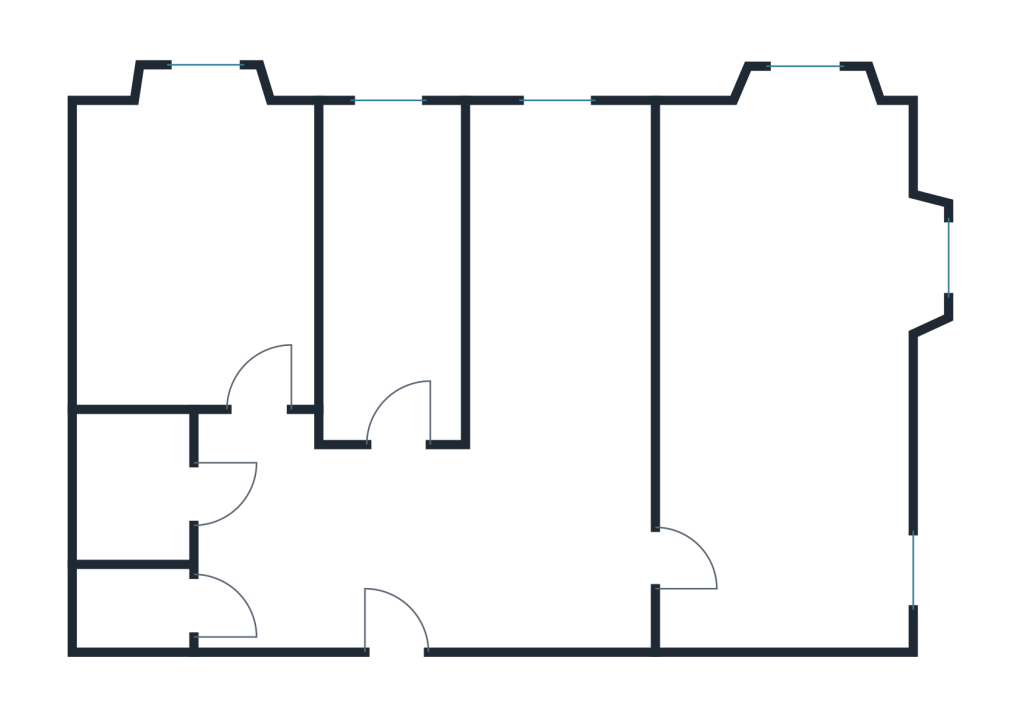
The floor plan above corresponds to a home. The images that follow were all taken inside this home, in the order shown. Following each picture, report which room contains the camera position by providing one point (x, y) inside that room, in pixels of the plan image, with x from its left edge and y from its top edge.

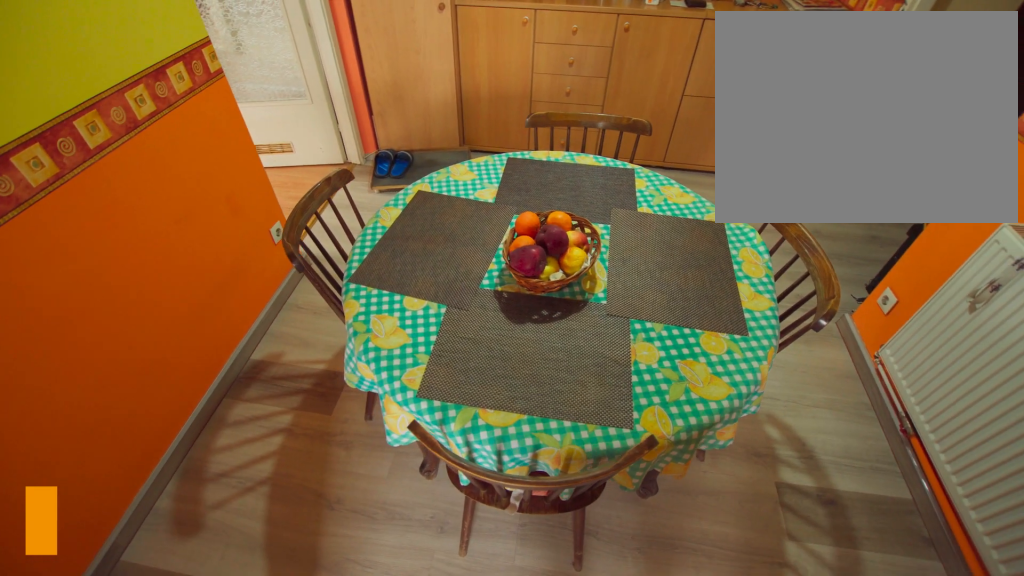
(564, 528)
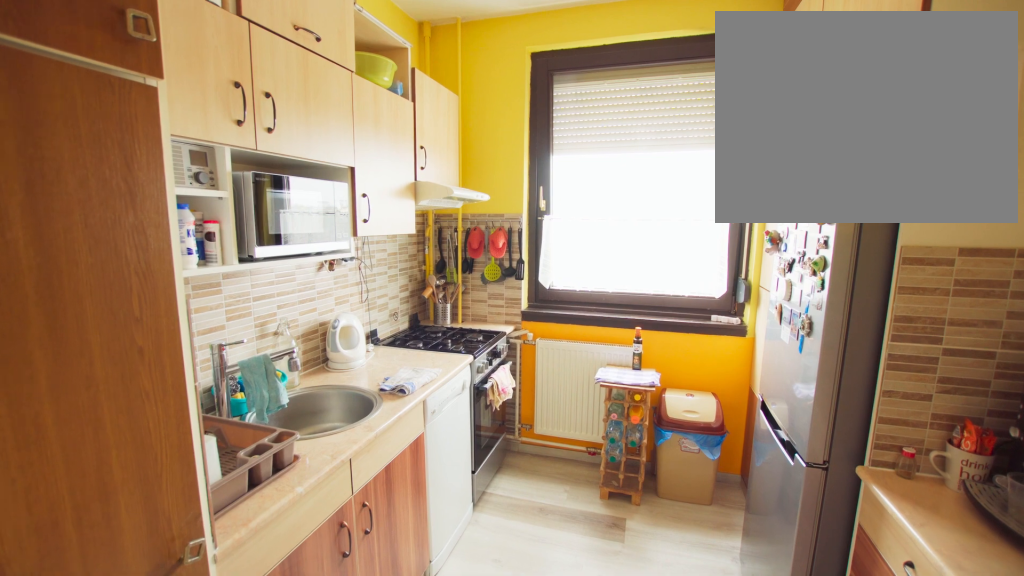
(565, 278)
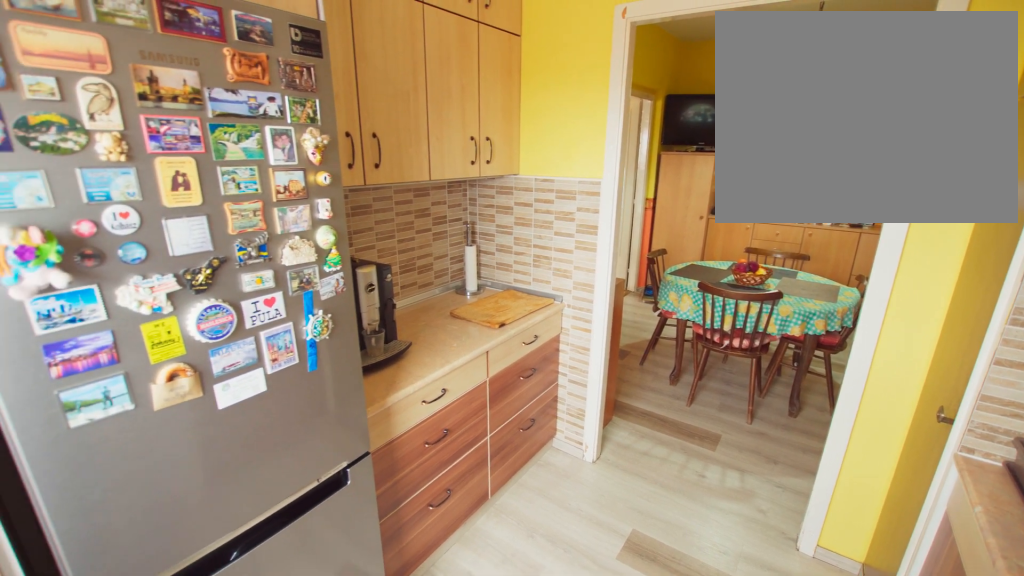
(564, 279)
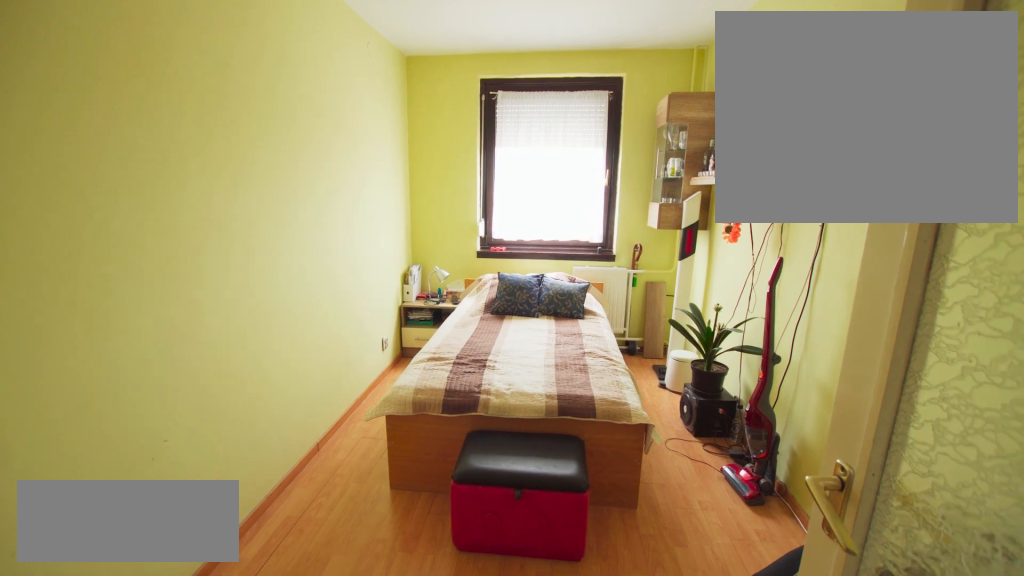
(391, 279)
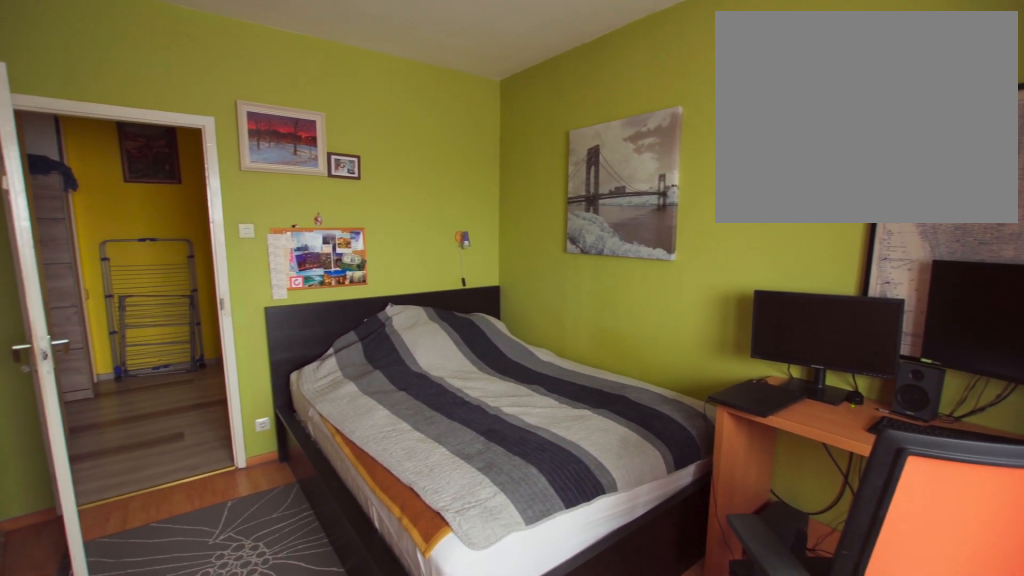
(200, 280)
